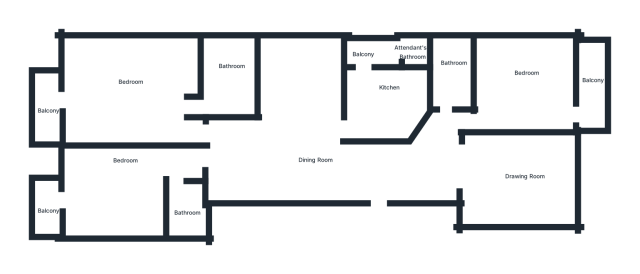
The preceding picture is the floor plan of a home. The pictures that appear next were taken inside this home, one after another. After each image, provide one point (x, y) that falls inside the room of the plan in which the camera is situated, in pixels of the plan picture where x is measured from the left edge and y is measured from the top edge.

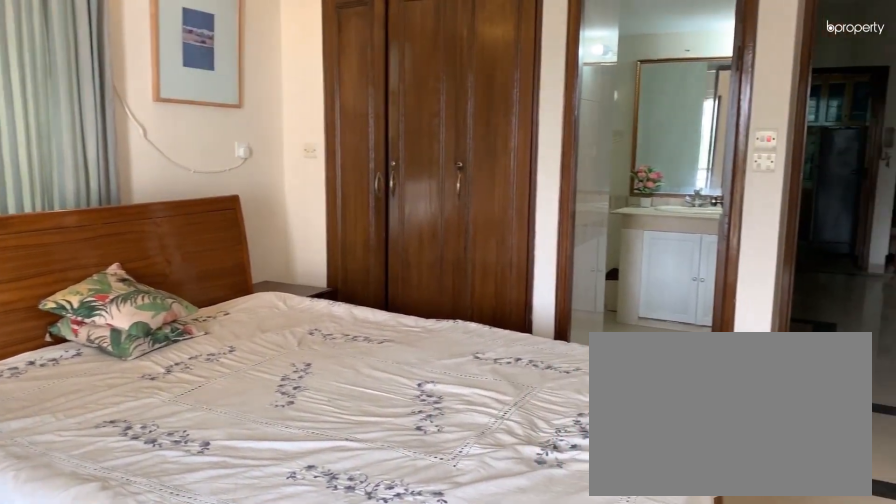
(141, 95)
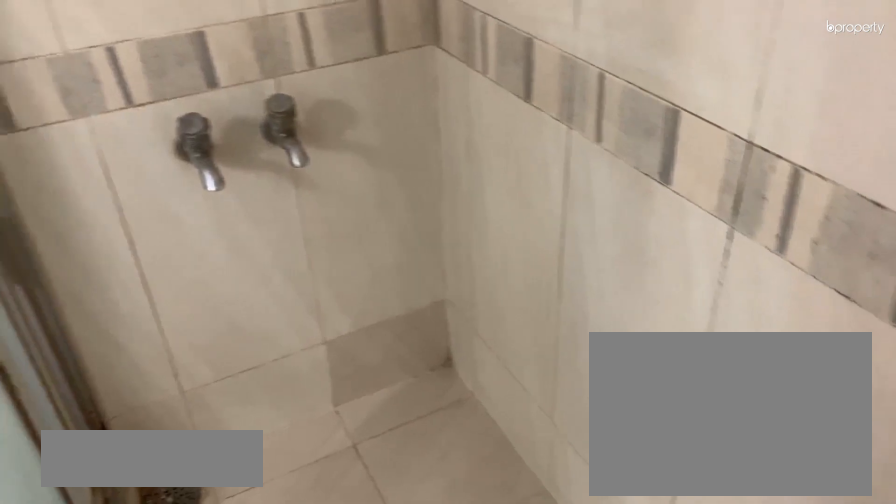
(231, 88)
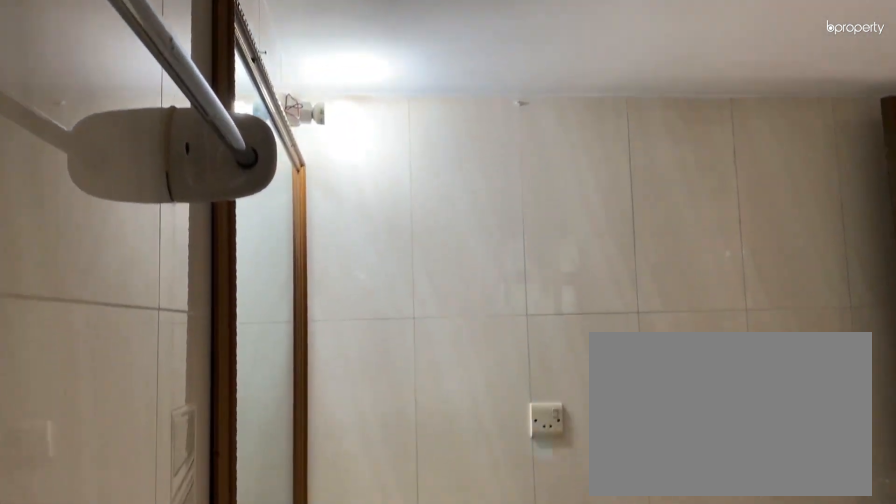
(231, 88)
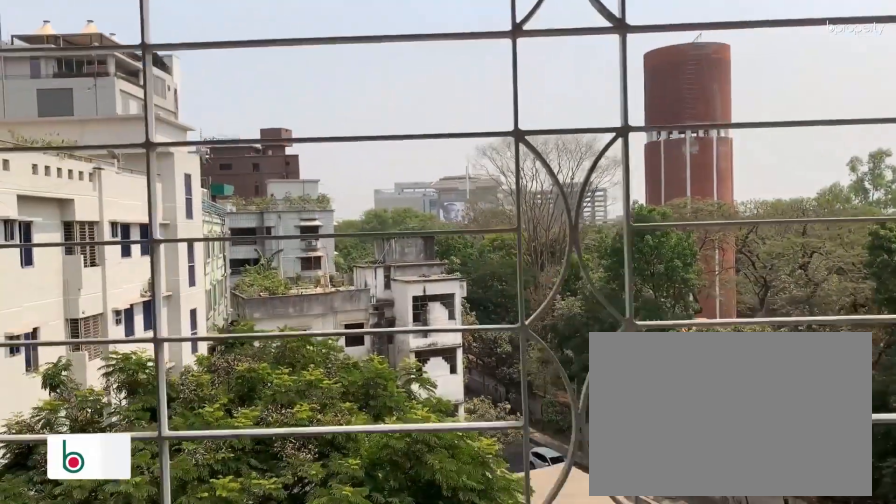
(50, 102)
